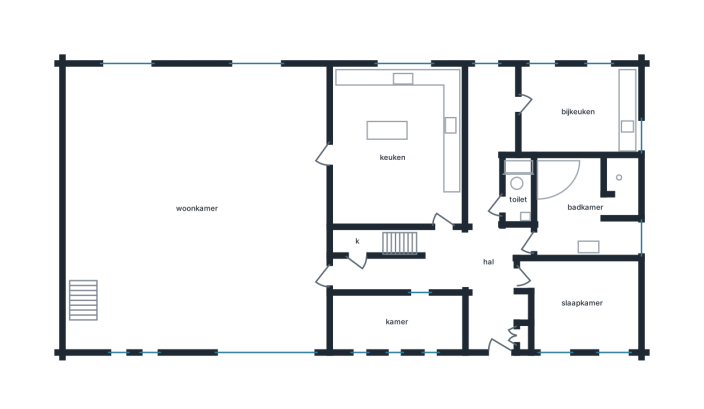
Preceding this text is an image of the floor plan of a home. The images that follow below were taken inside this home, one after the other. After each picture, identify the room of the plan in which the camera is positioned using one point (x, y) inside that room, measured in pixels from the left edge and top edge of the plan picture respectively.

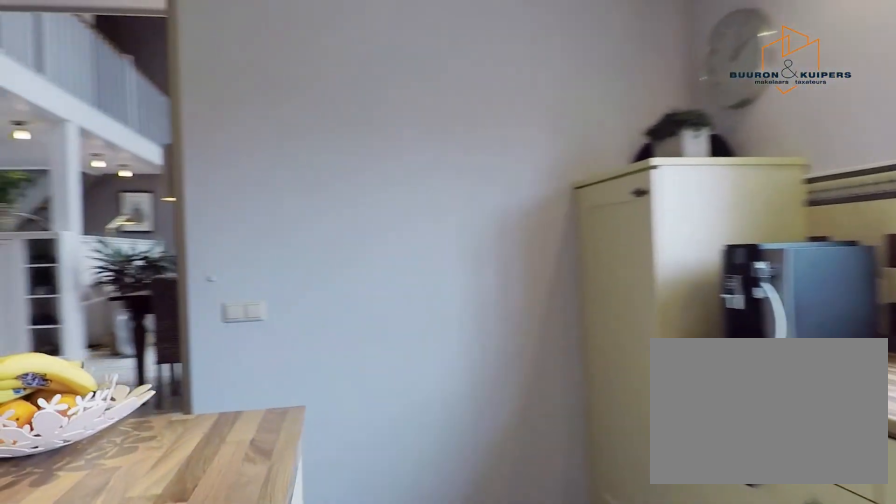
(394, 148)
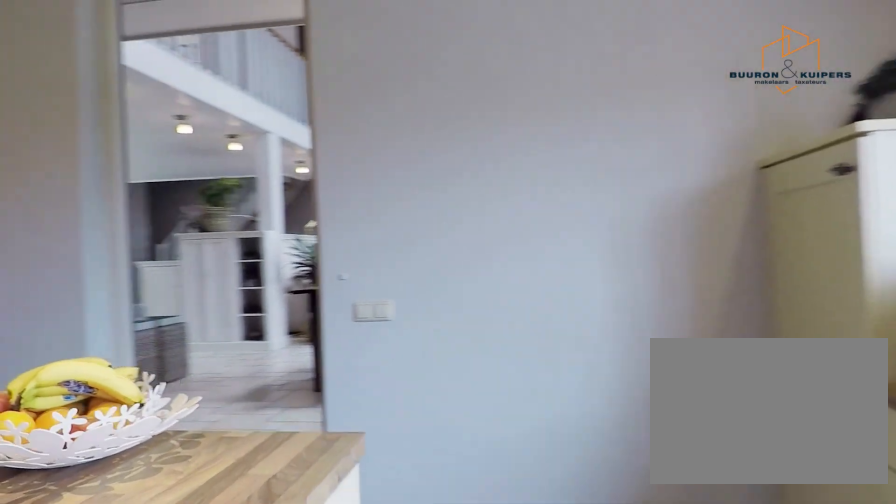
(394, 148)
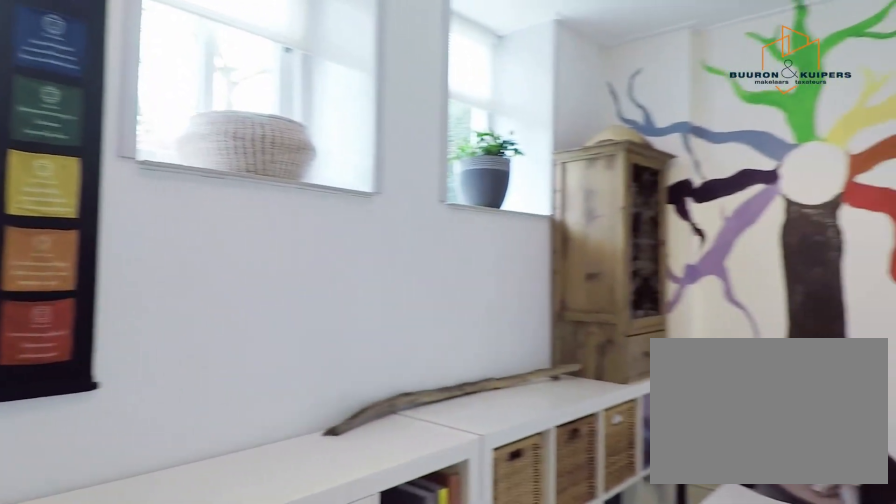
(396, 322)
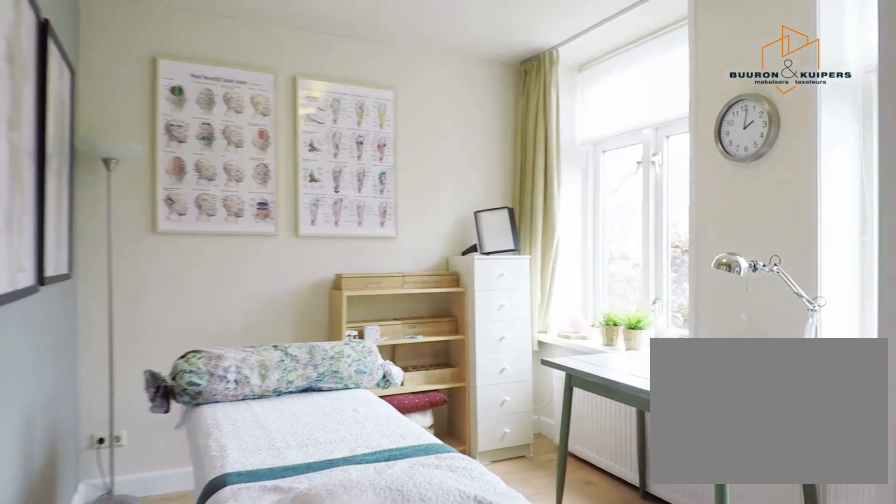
(582, 304)
